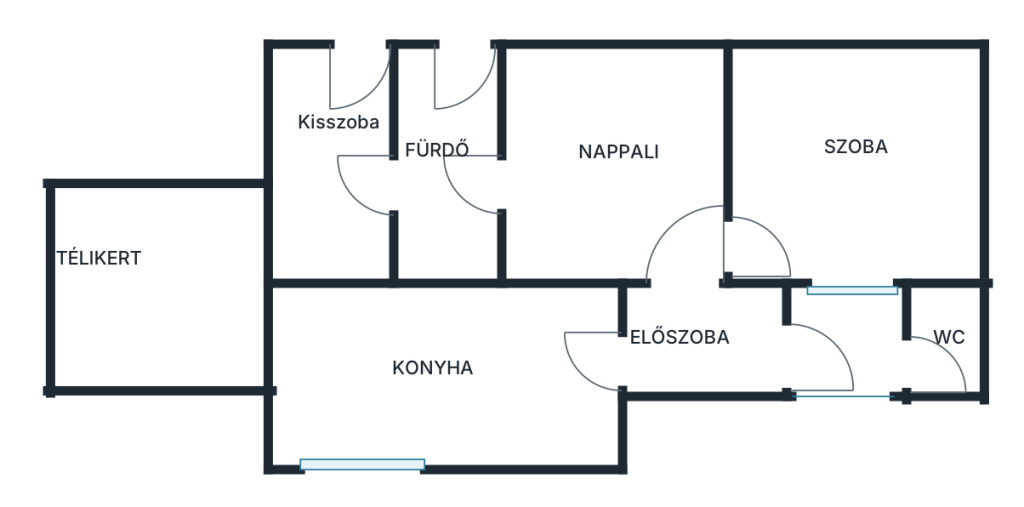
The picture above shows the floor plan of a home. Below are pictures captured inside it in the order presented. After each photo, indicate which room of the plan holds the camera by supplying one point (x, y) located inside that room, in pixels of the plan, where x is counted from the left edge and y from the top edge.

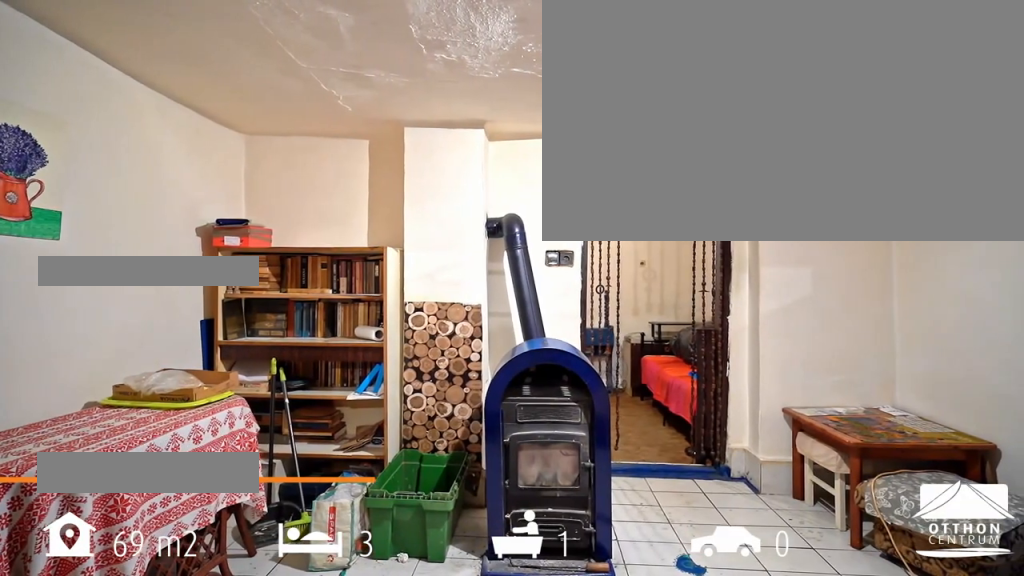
(612, 171)
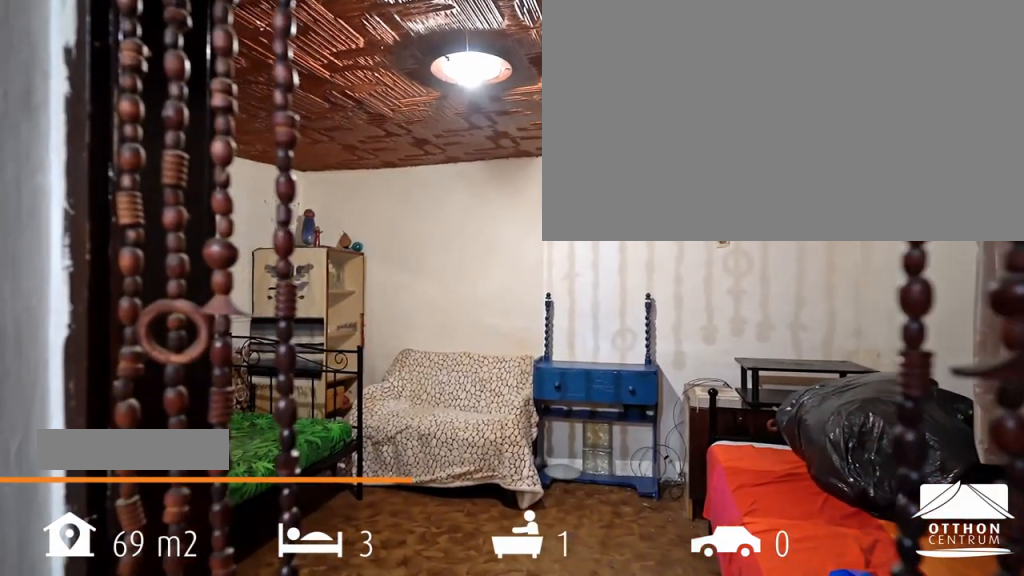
(861, 168)
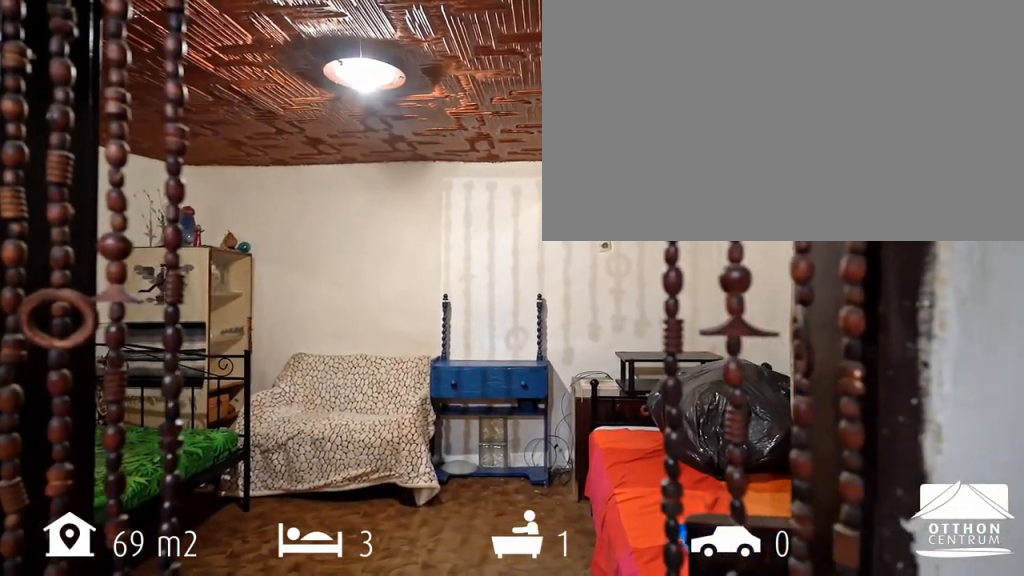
(861, 167)
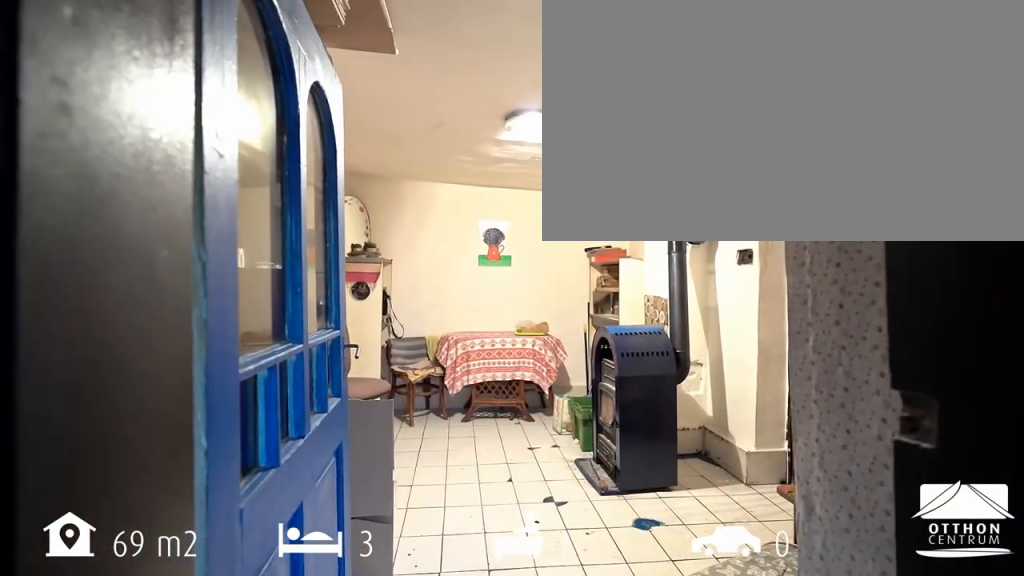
(690, 290)
